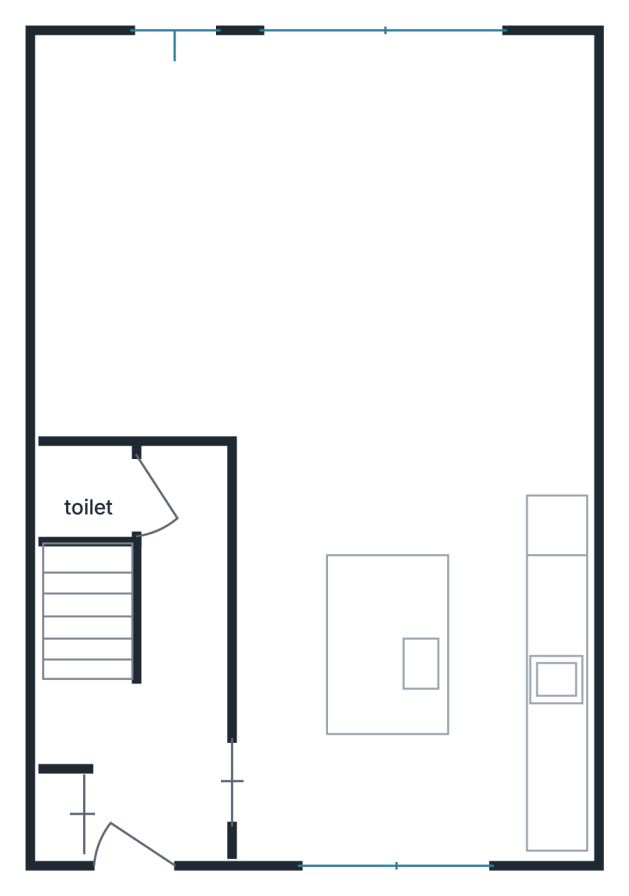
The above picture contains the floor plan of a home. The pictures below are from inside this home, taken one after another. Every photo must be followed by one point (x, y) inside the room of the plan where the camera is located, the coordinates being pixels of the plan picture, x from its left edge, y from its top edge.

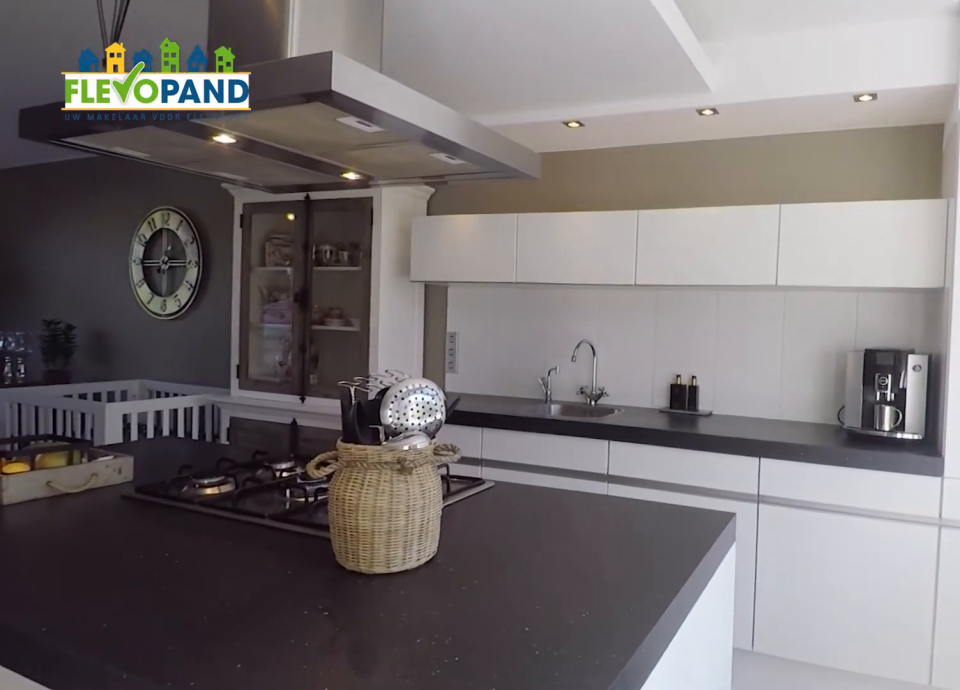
(413, 671)
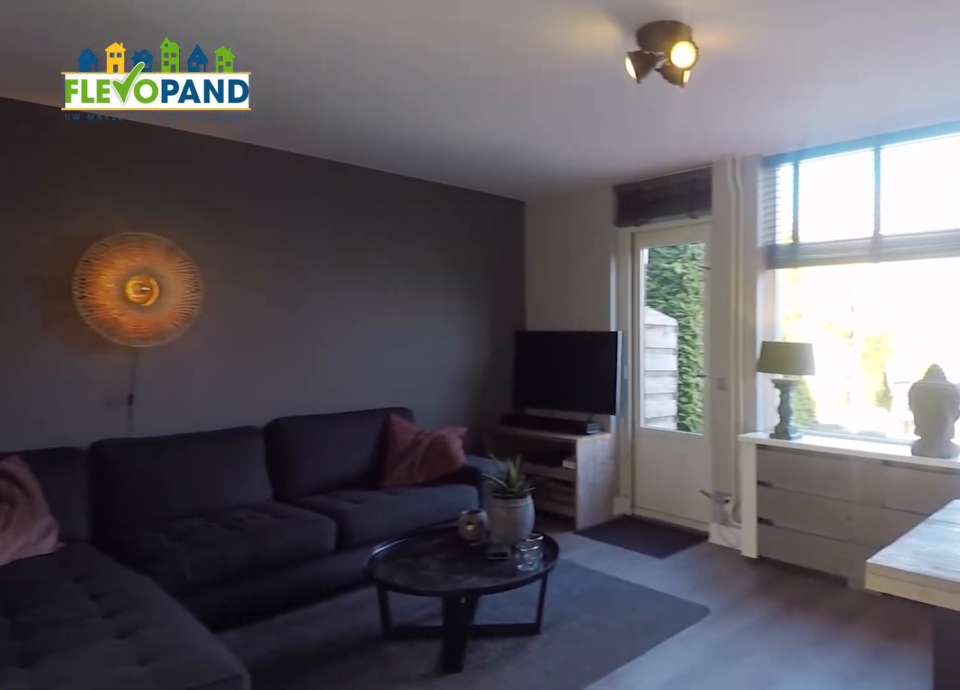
(291, 199)
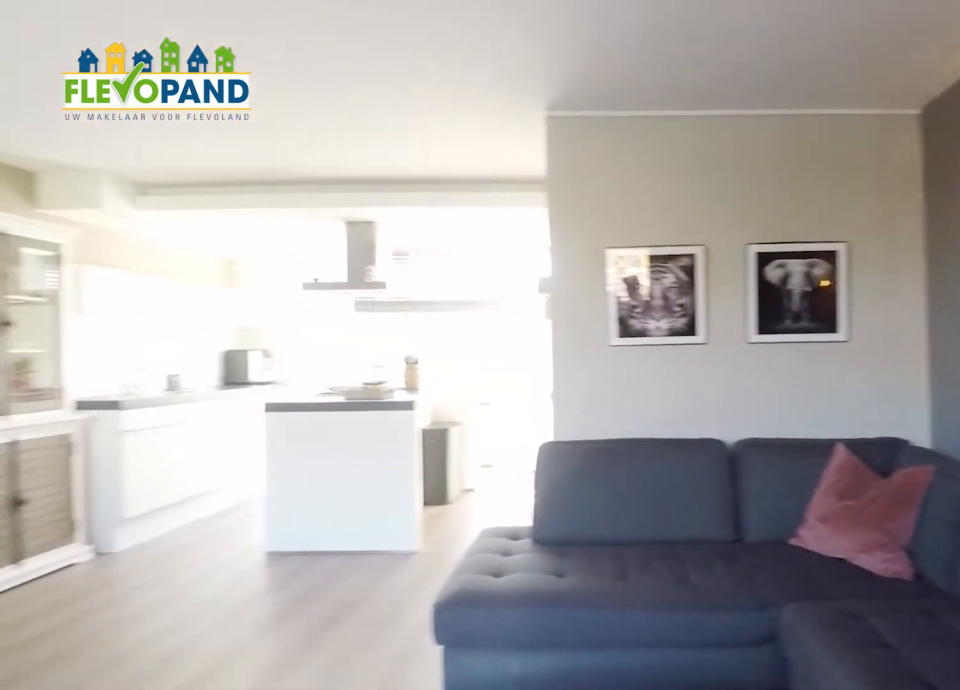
(291, 199)
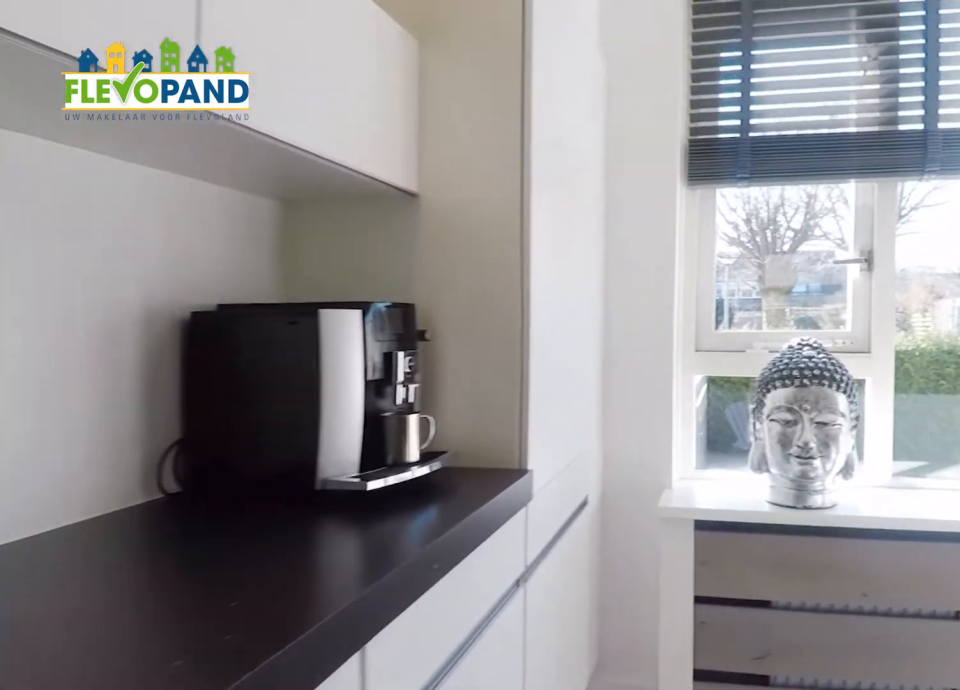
(413, 671)
